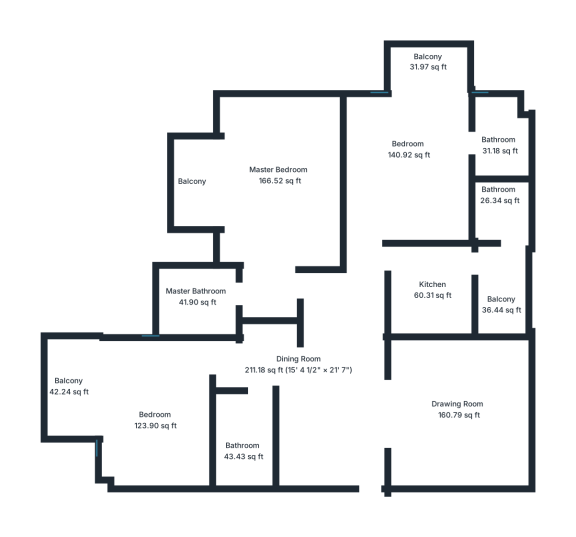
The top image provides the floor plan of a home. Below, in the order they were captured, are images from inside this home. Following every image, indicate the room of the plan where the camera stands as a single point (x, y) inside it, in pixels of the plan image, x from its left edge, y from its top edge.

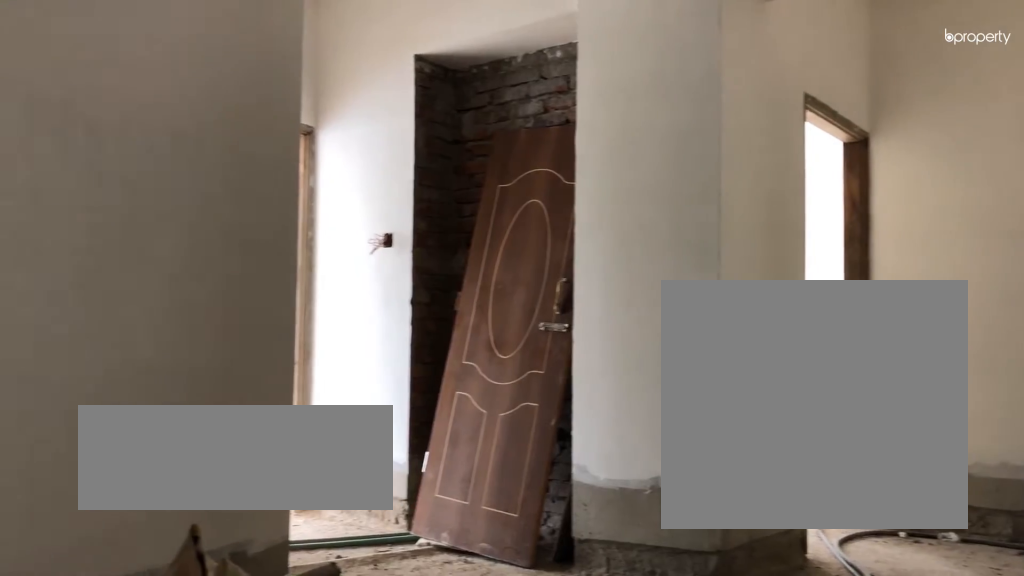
(326, 429)
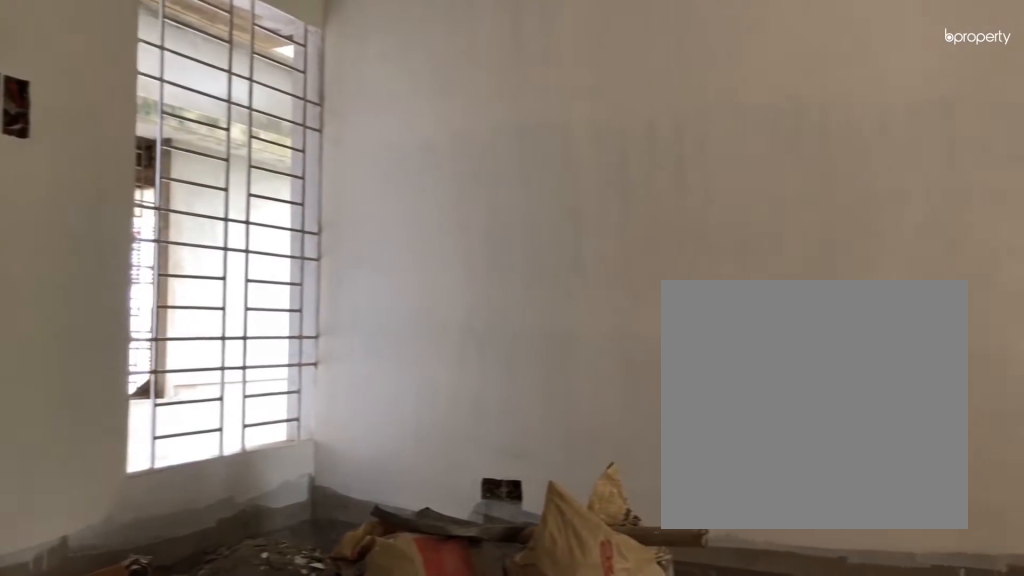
(325, 430)
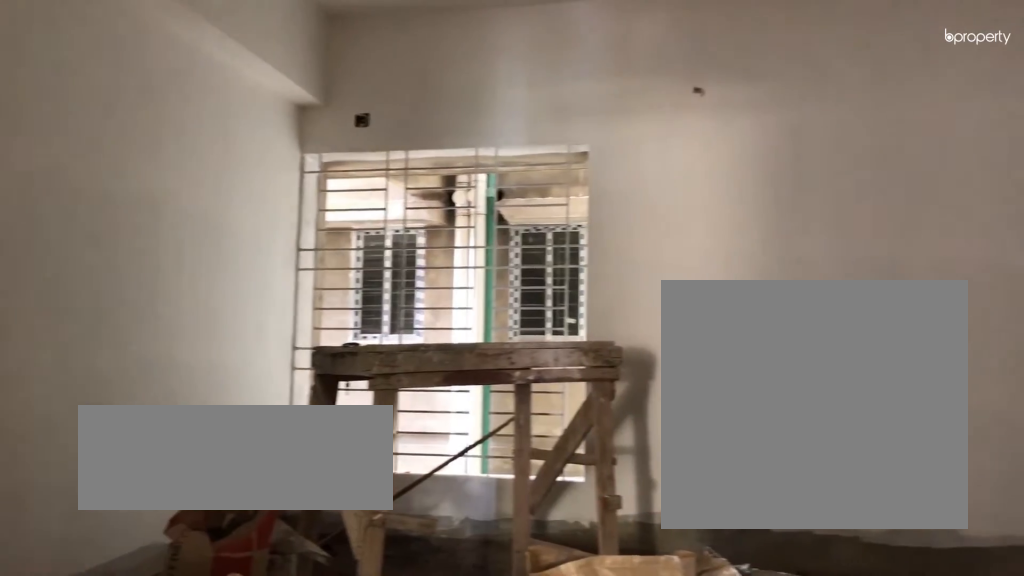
(460, 413)
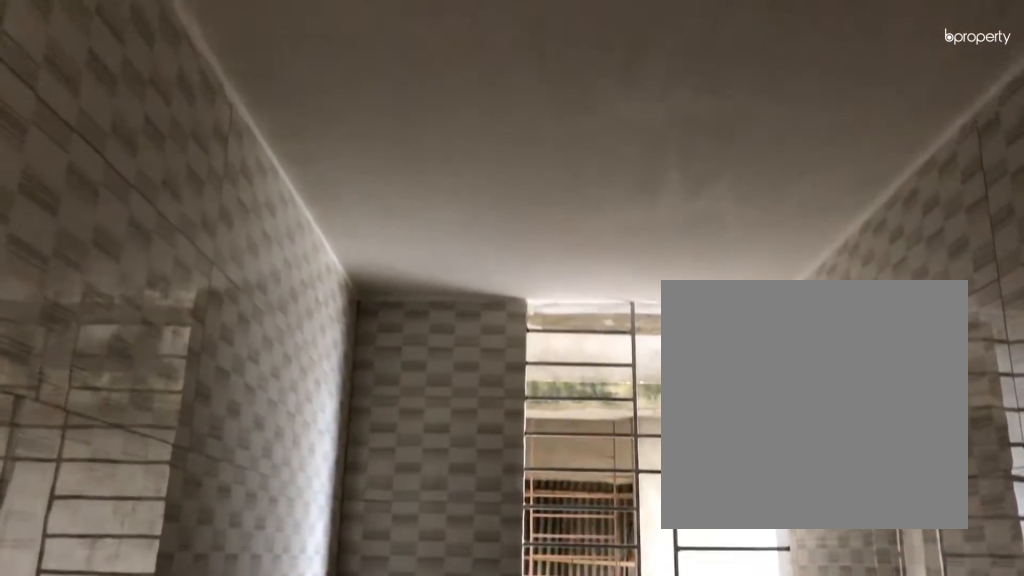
(242, 451)
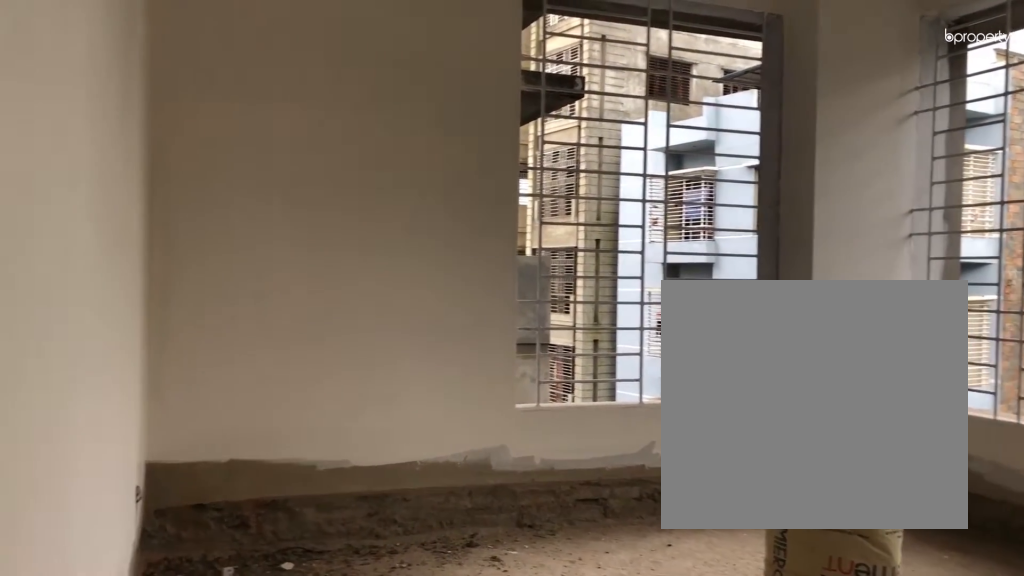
(156, 419)
